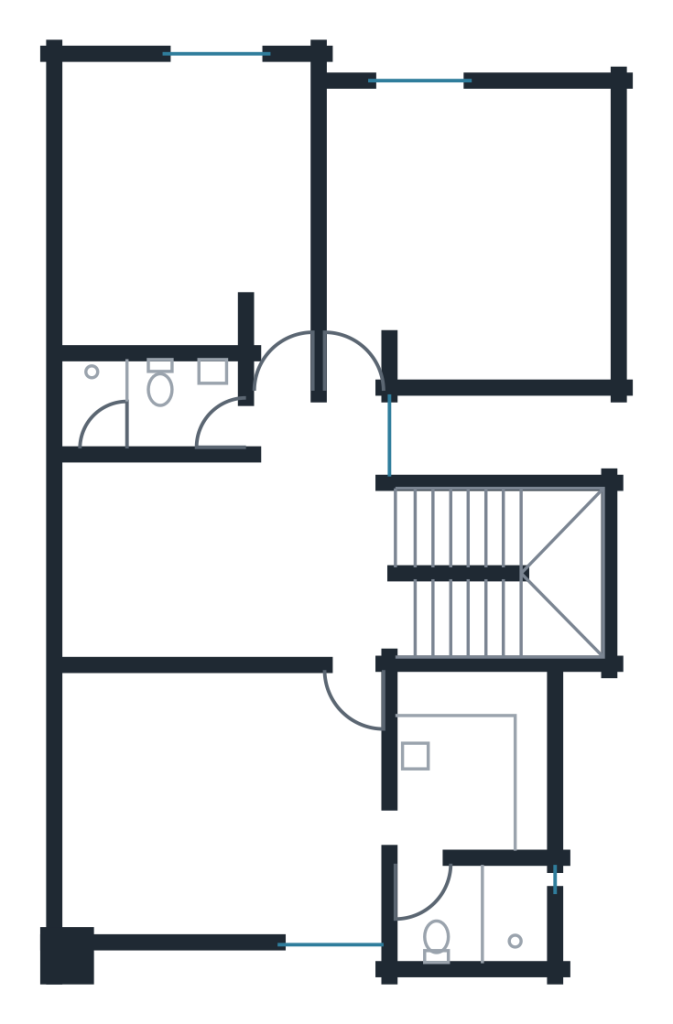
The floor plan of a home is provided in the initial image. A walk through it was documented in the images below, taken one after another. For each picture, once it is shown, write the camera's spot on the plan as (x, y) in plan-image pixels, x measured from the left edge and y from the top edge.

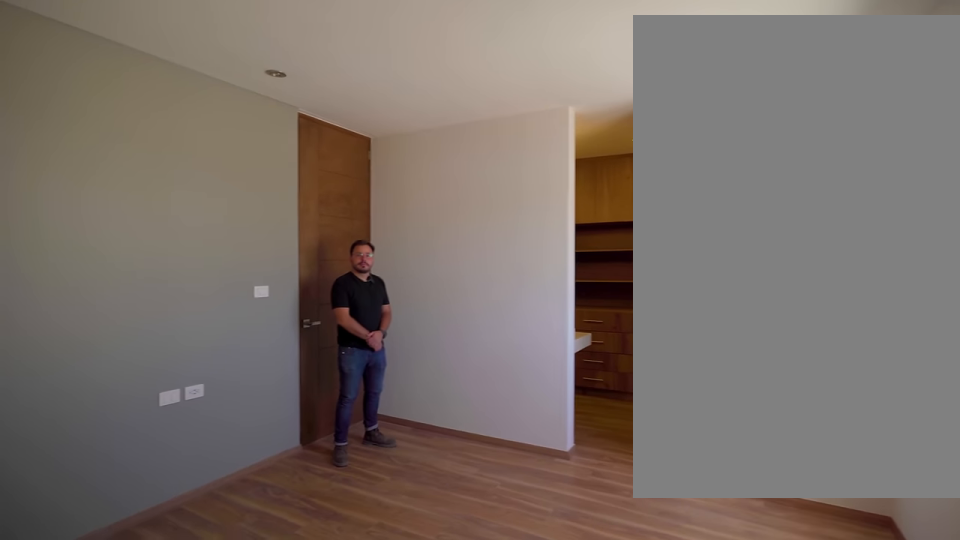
(93, 855)
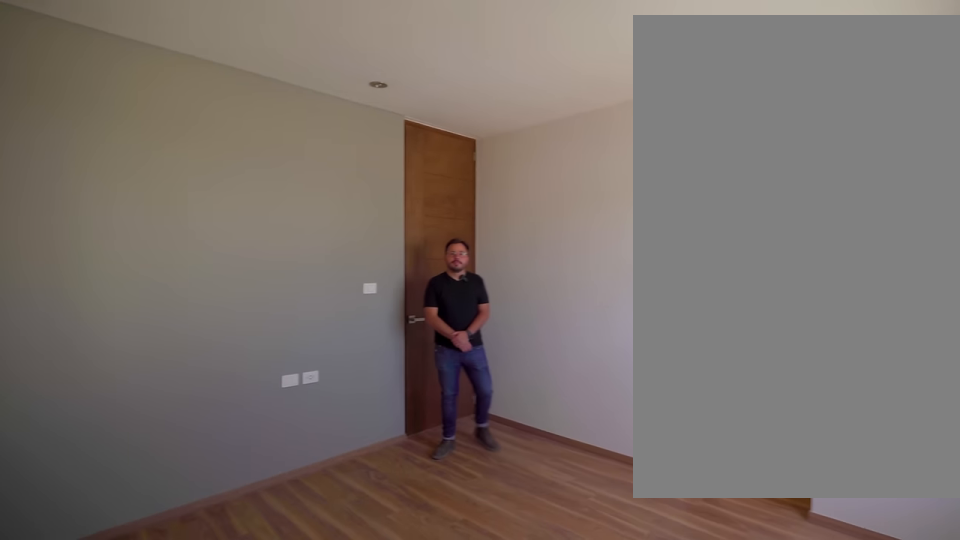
(93, 858)
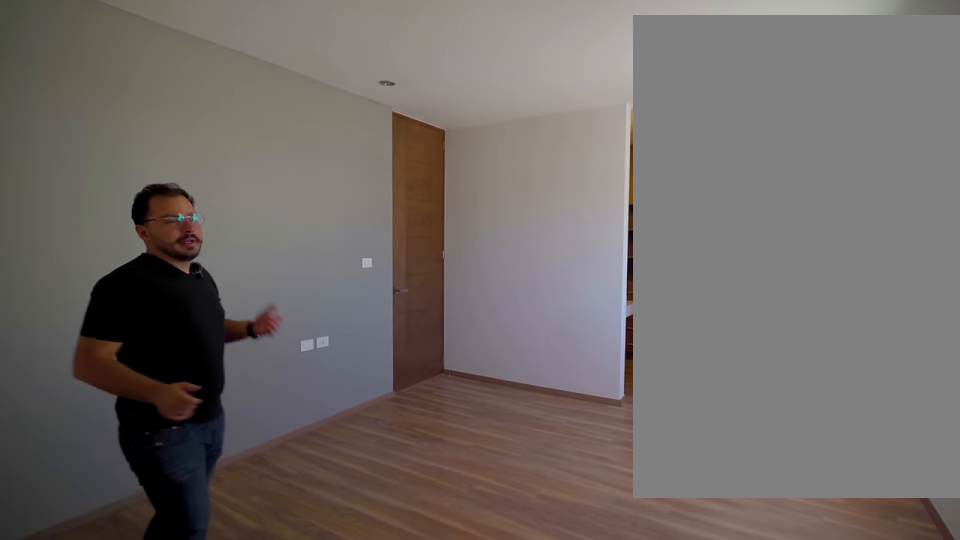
(99, 897)
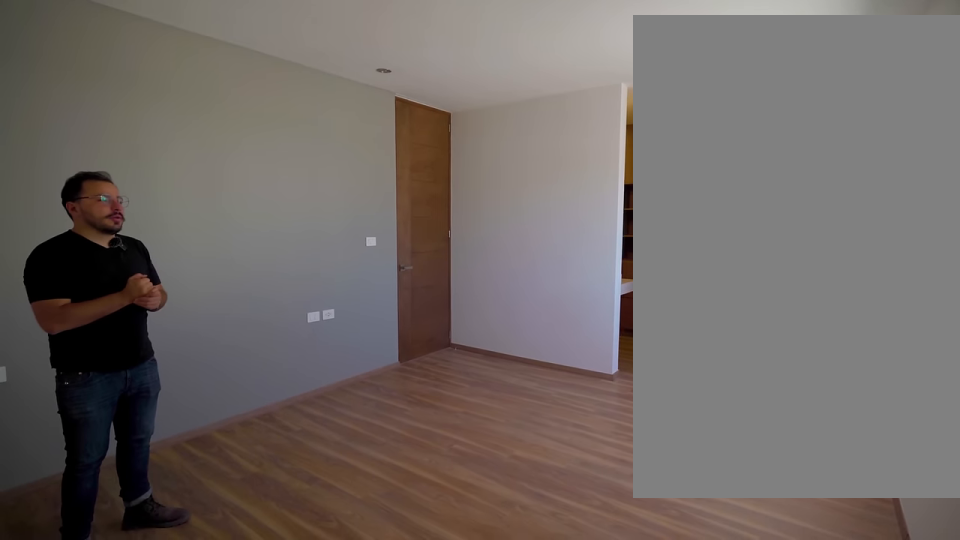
(97, 896)
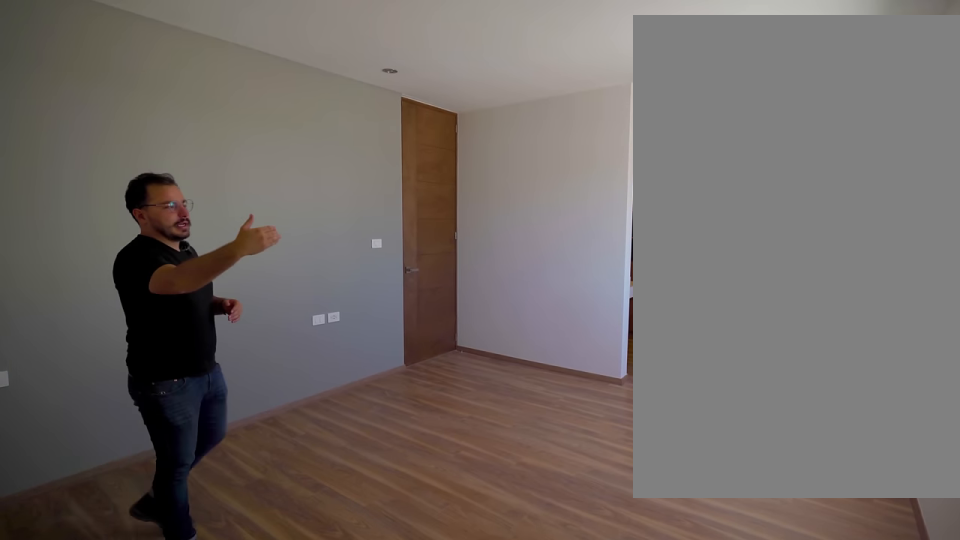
(97, 896)
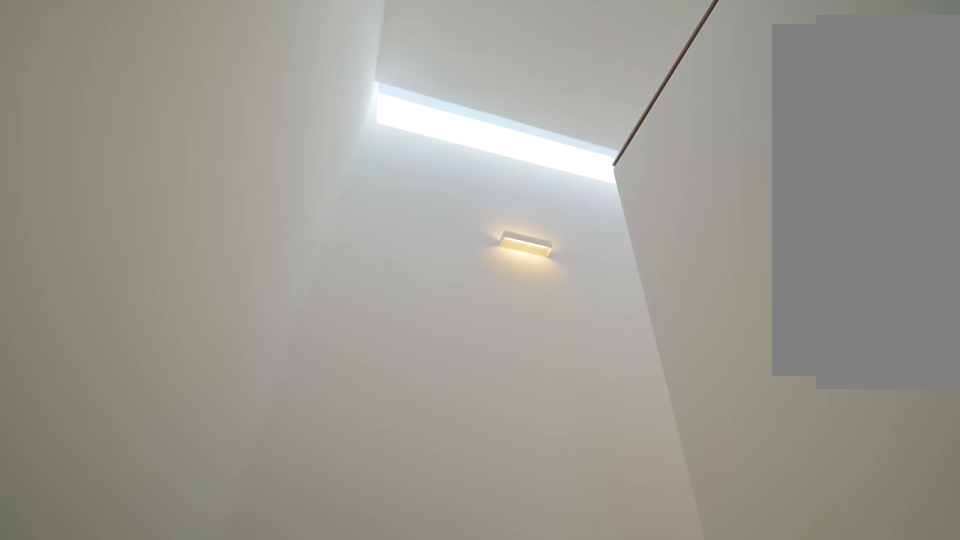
(492, 533)
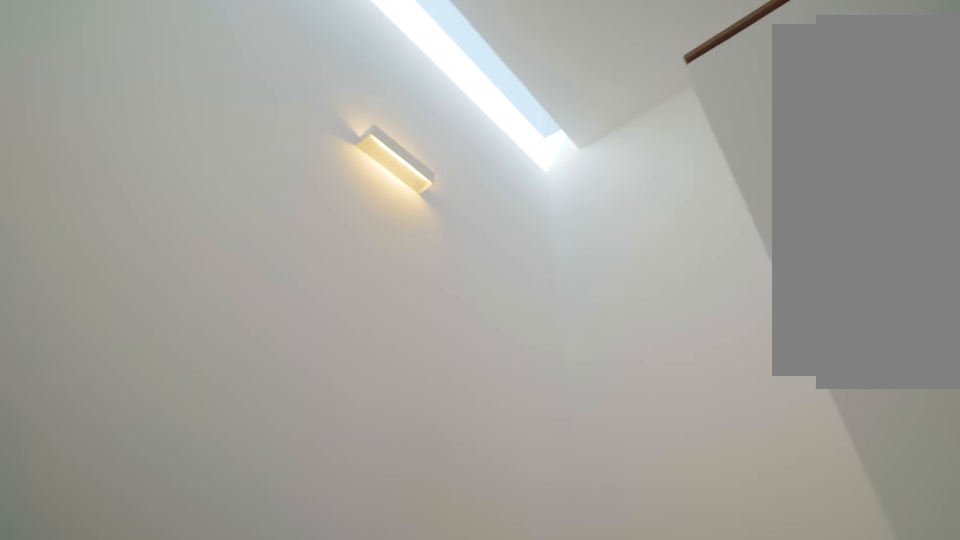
(499, 524)
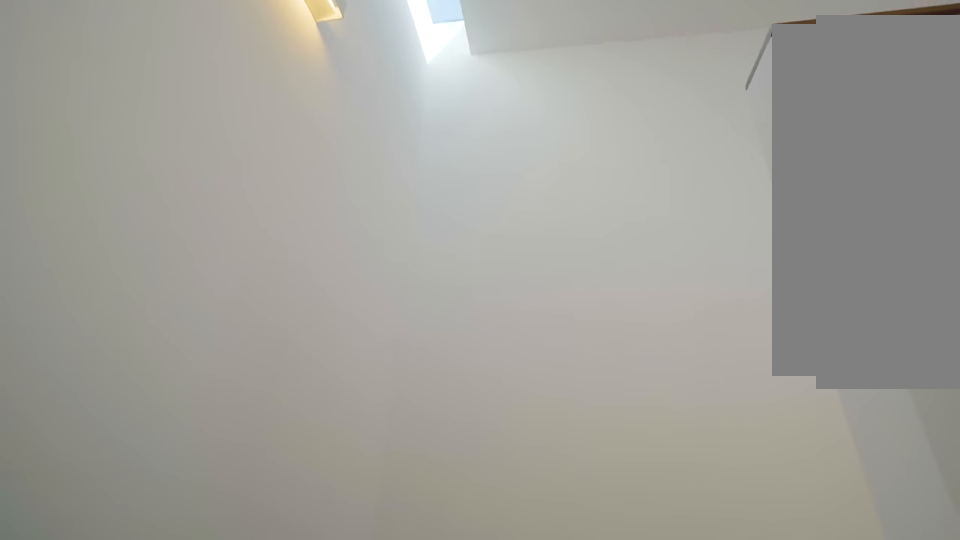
(517, 523)
